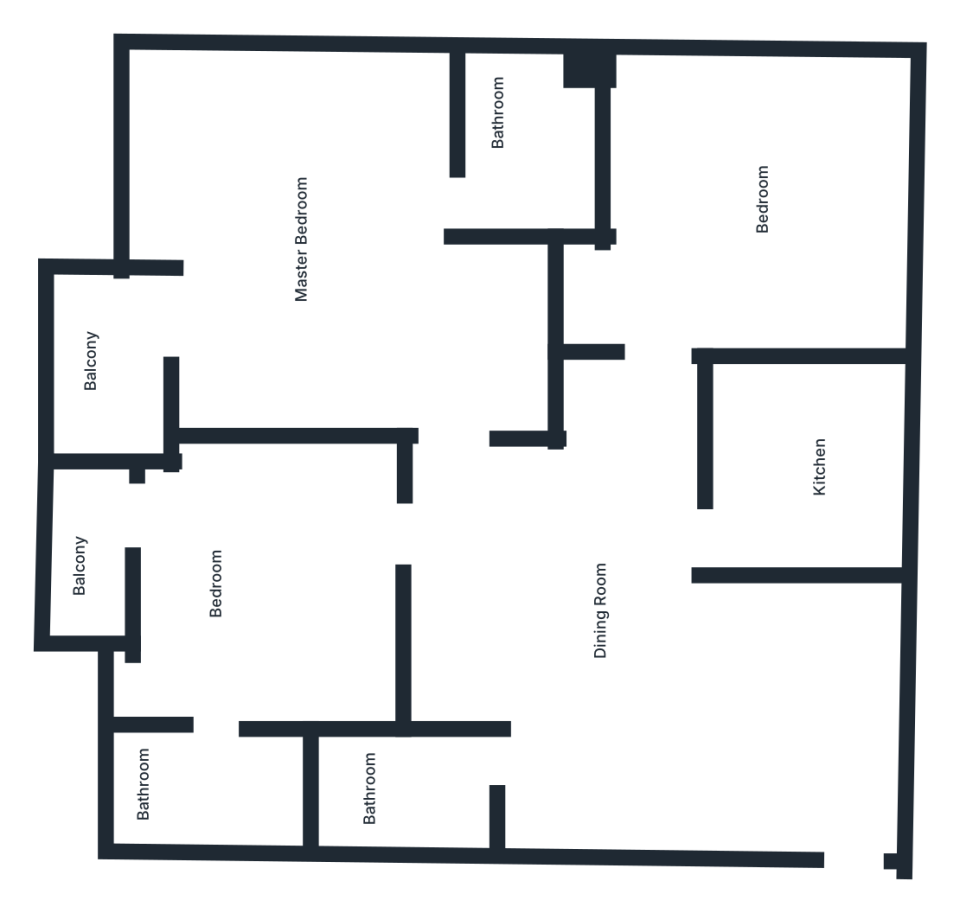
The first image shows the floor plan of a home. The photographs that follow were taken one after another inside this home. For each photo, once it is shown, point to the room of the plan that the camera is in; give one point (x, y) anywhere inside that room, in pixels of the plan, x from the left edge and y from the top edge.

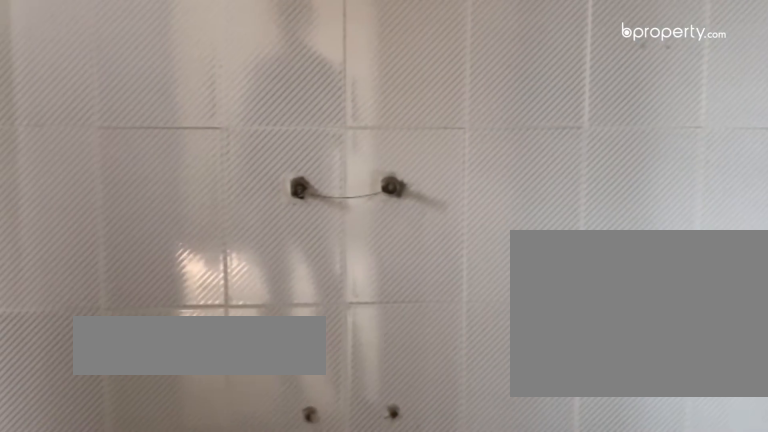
(520, 156)
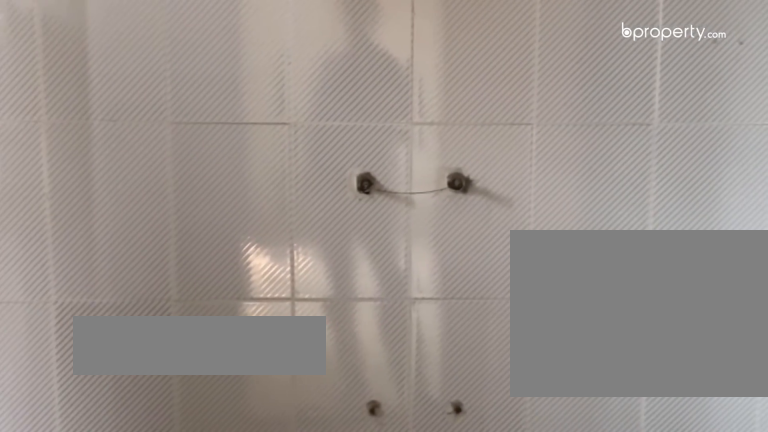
(520, 156)
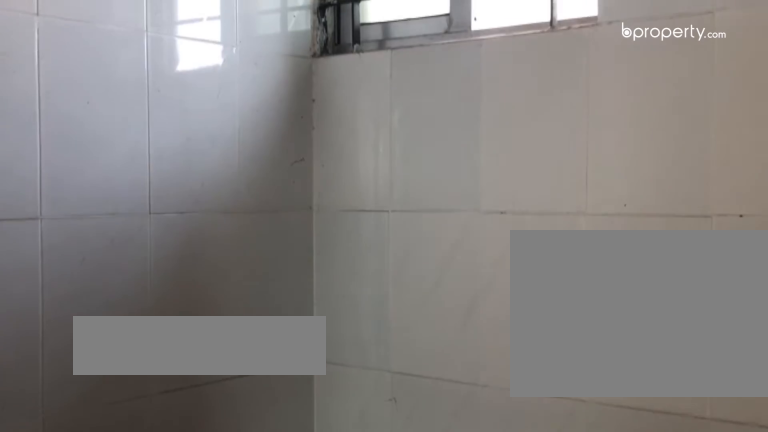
(207, 777)
